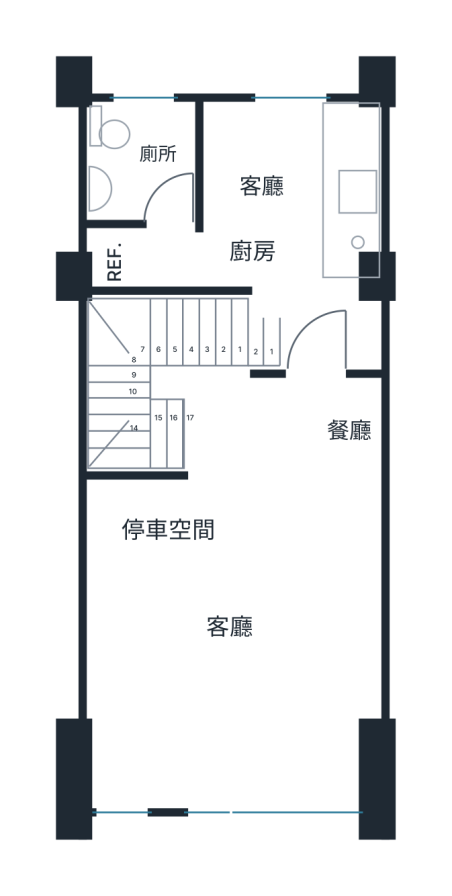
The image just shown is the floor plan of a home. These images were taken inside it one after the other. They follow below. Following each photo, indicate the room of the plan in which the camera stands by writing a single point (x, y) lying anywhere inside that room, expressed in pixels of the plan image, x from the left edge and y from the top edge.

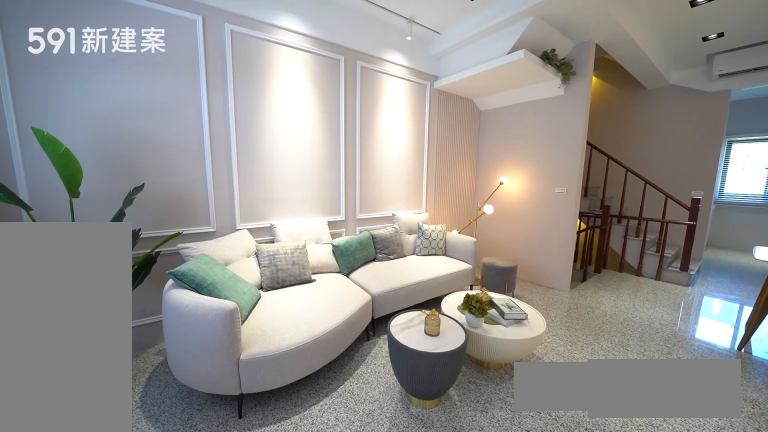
(238, 642)
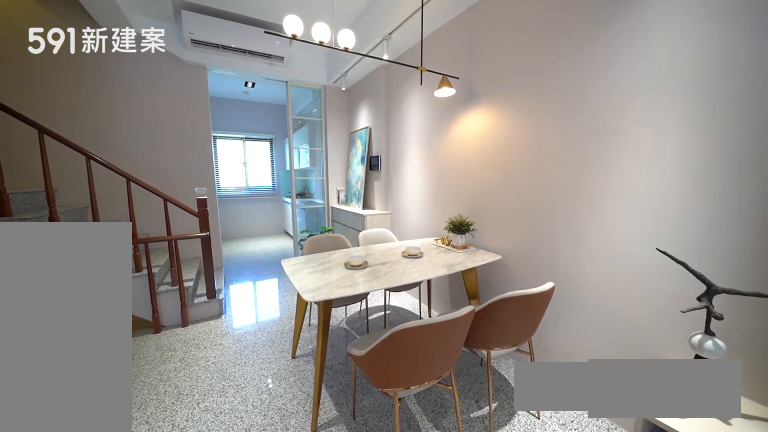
(322, 425)
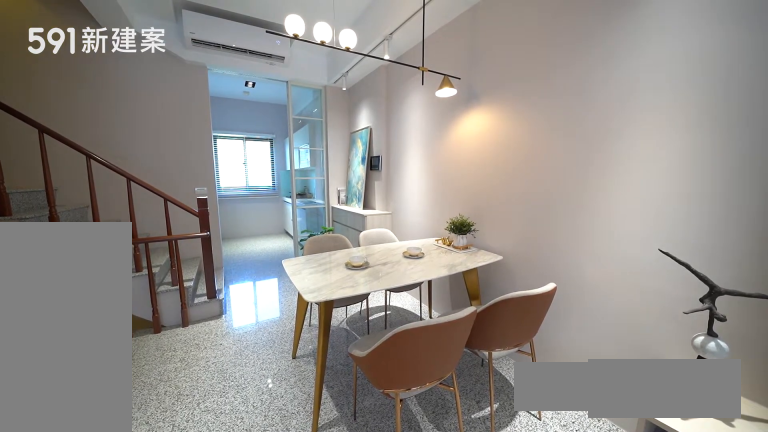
(322, 425)
